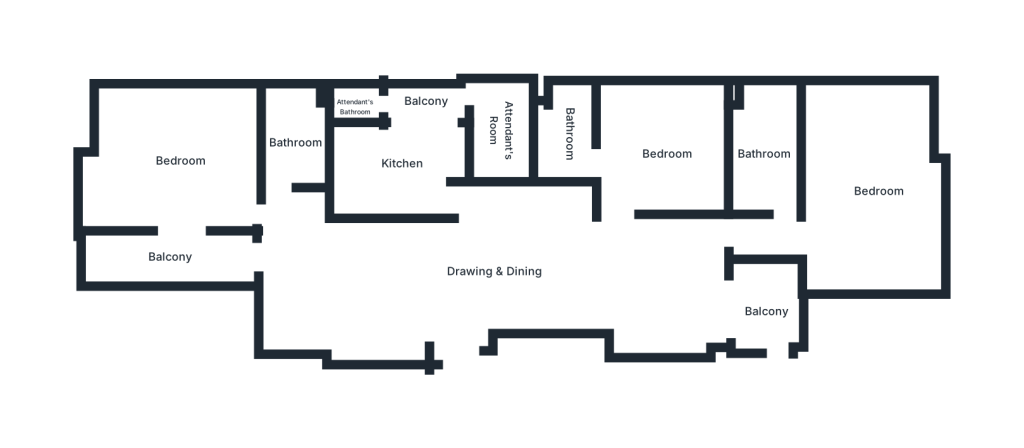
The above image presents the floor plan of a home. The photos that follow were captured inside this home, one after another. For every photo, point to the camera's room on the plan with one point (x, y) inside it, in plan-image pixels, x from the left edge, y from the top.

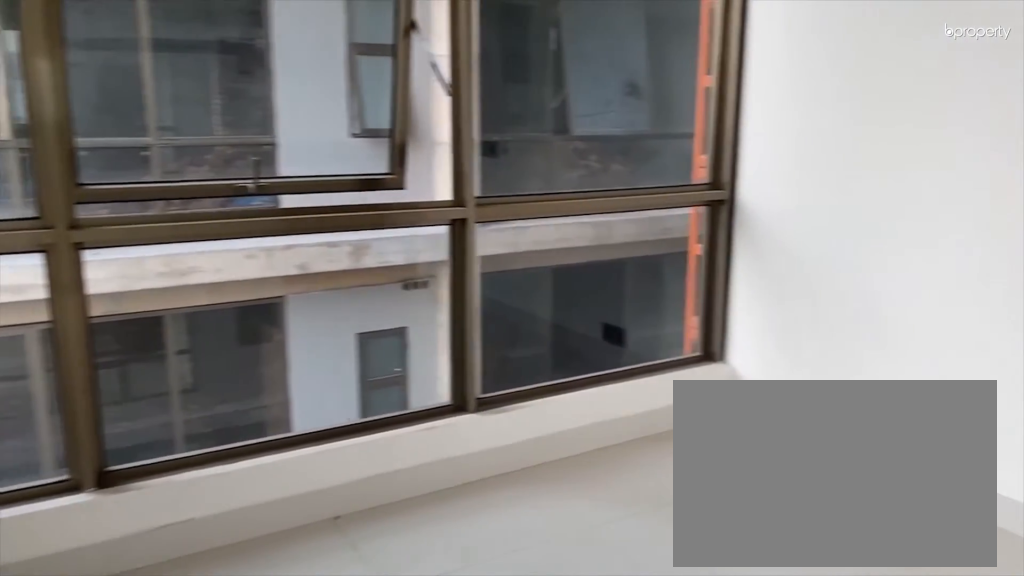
(180, 160)
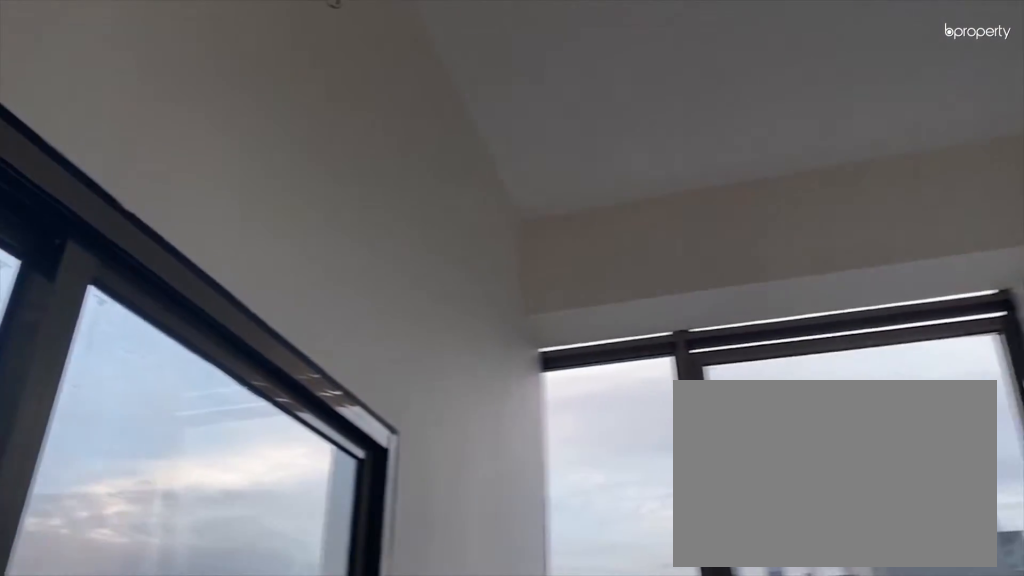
(180, 160)
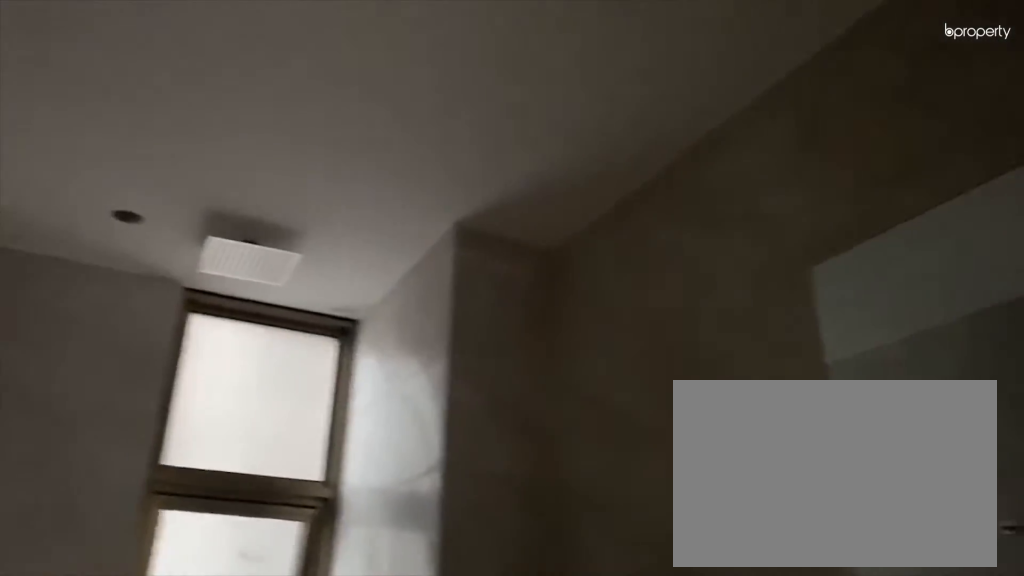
(294, 149)
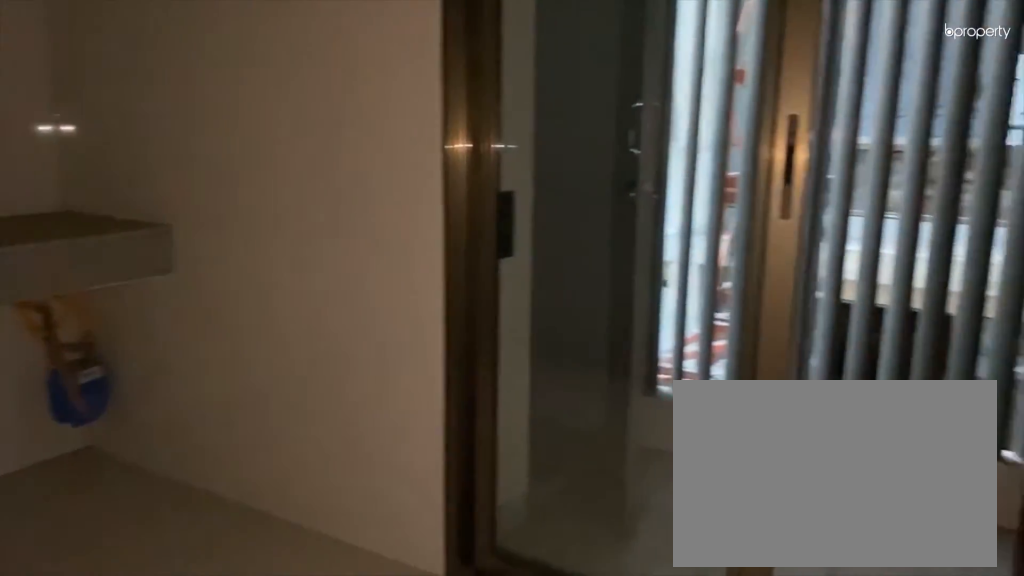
(402, 166)
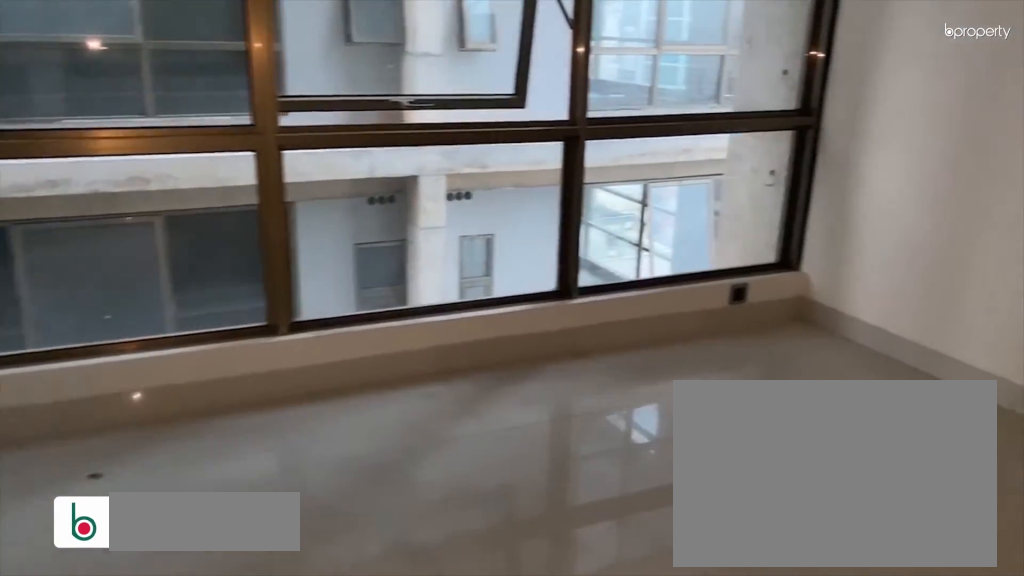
(657, 154)
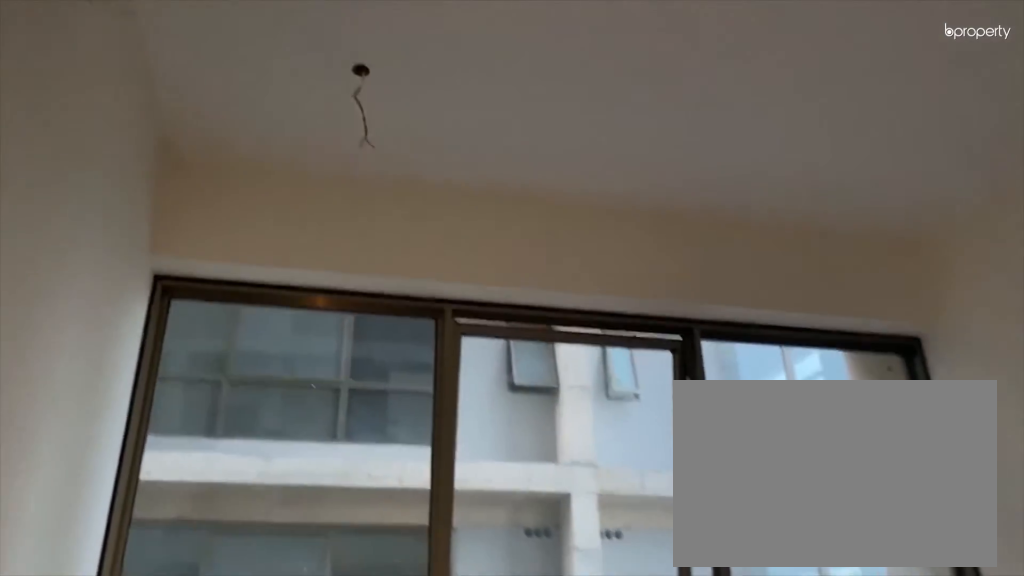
(657, 154)
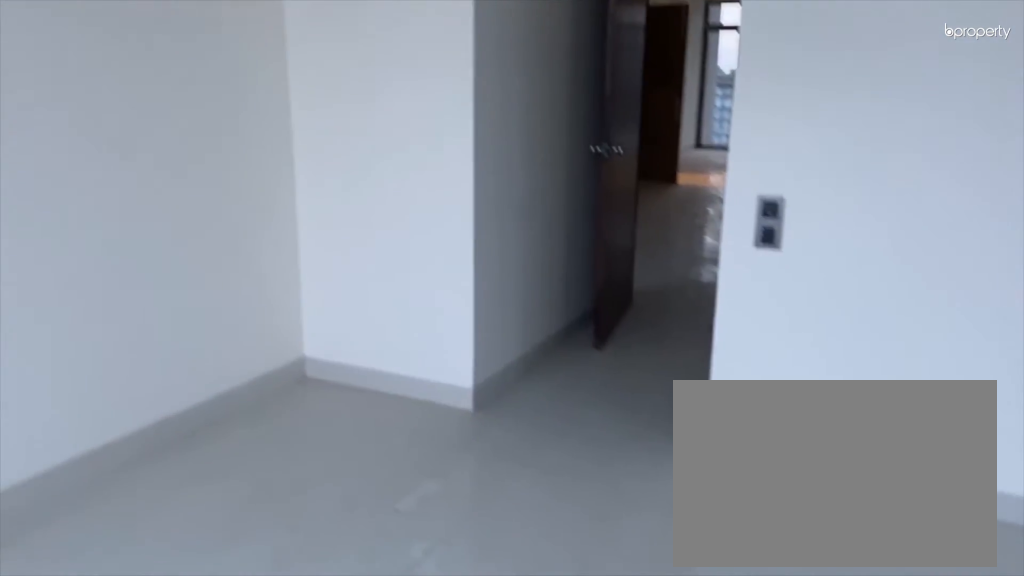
(878, 240)
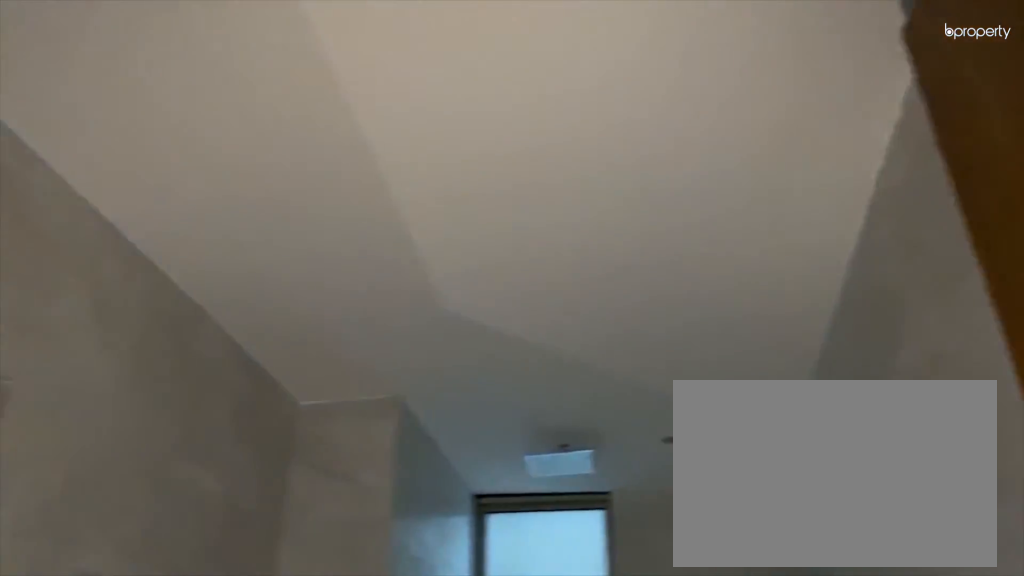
(760, 156)
